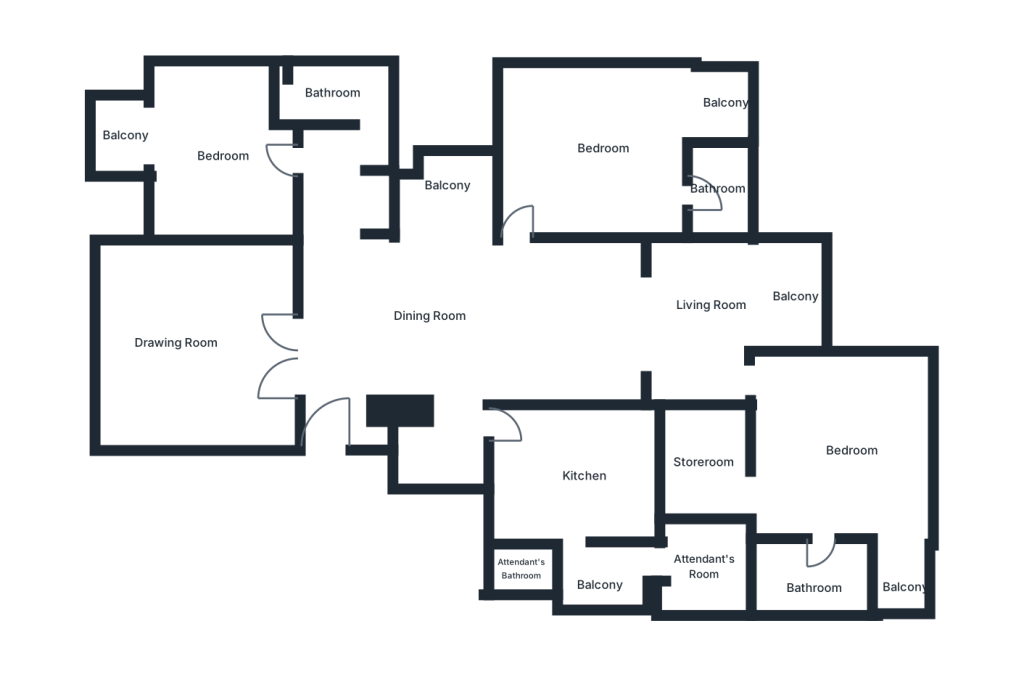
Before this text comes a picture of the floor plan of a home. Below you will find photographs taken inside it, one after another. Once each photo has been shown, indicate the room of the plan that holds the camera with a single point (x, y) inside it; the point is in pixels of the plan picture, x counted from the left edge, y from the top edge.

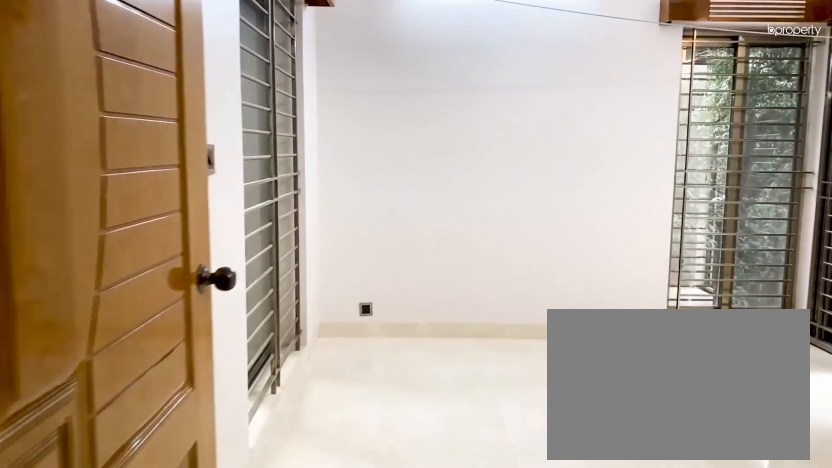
(533, 227)
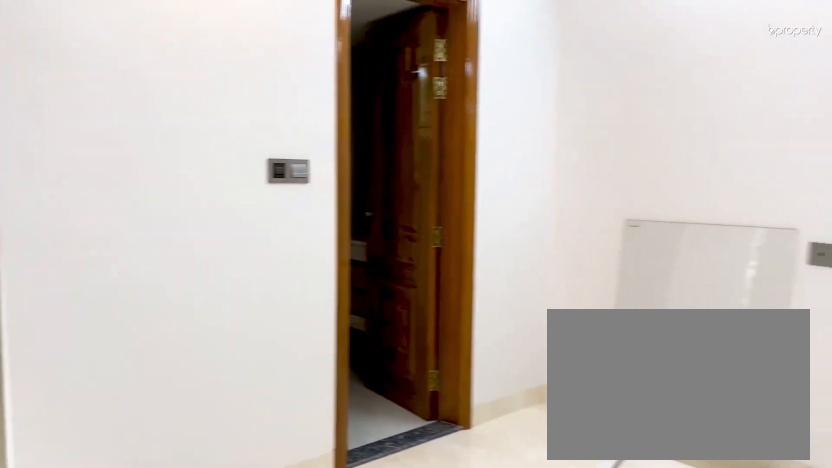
(605, 153)
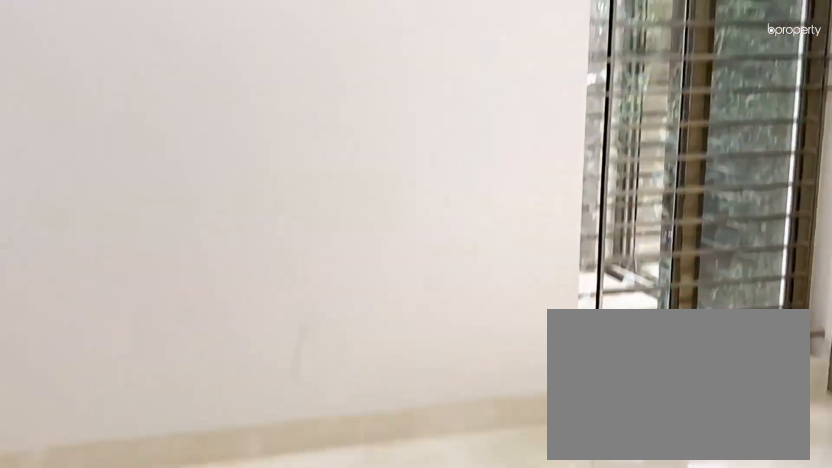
(607, 152)
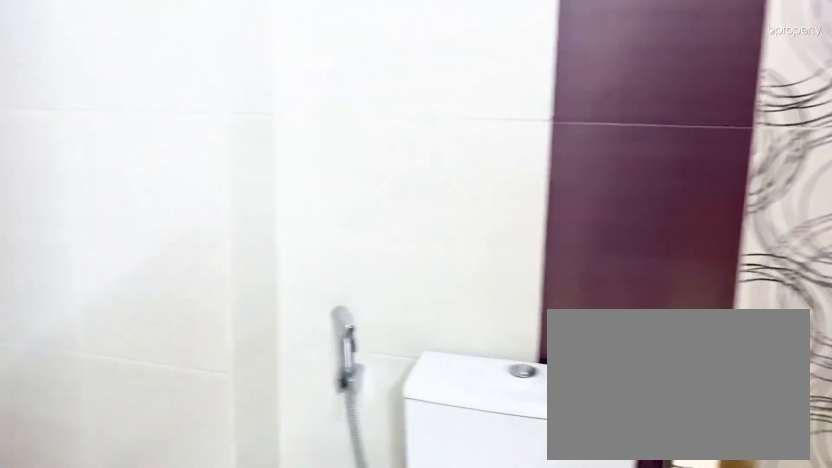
(717, 196)
